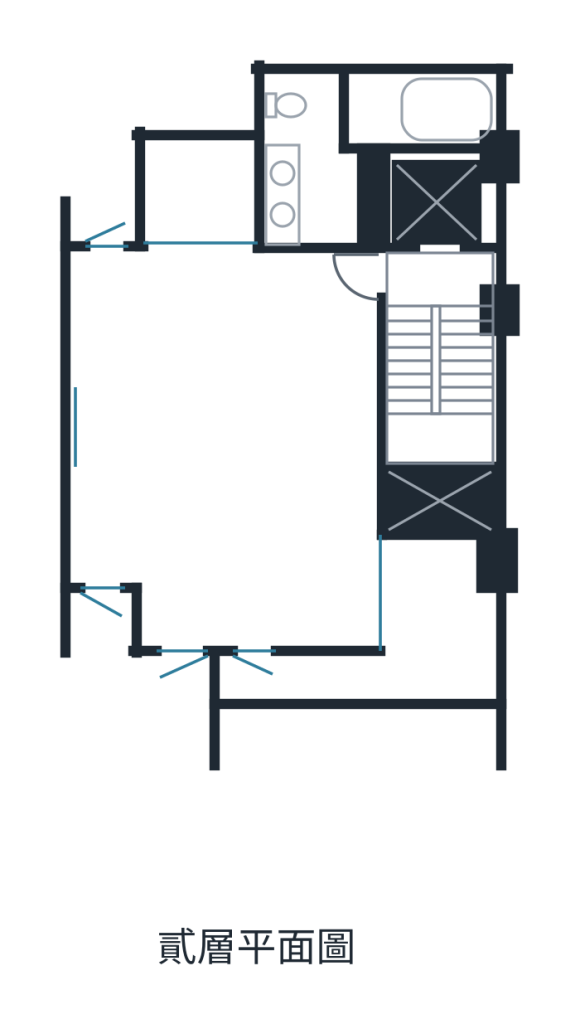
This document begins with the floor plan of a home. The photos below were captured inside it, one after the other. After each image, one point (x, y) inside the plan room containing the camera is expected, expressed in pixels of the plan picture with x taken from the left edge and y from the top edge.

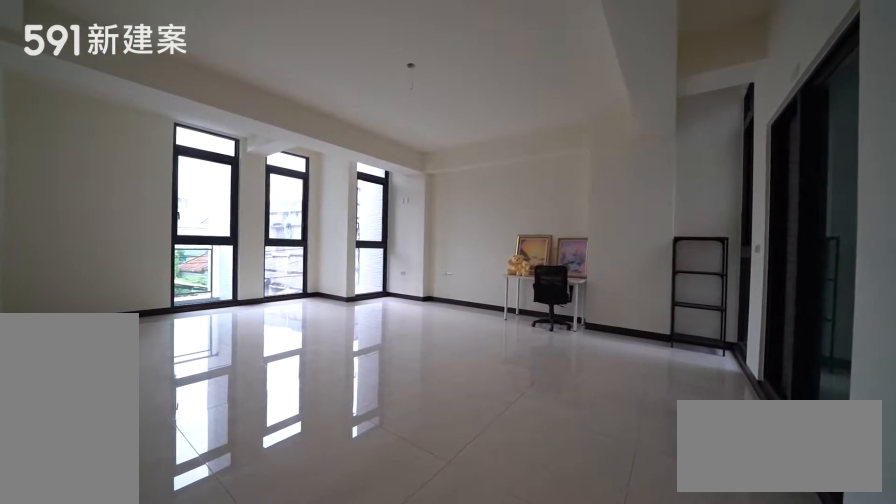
(225, 440)
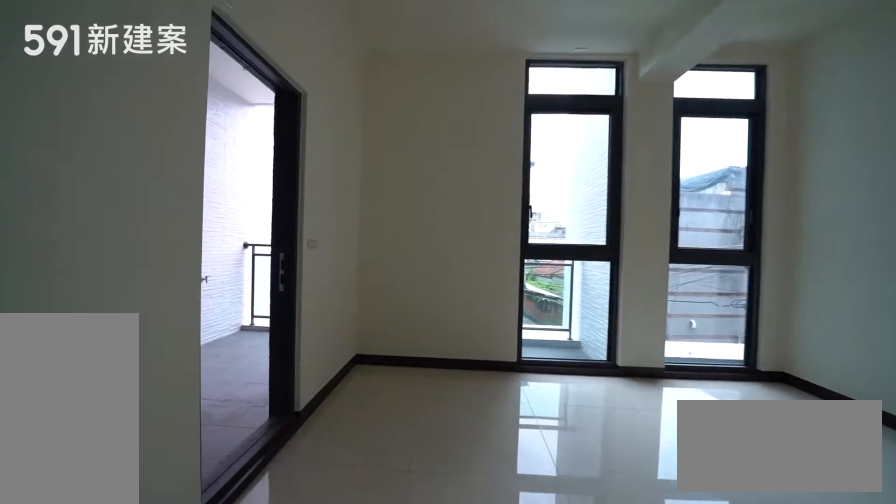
(225, 440)
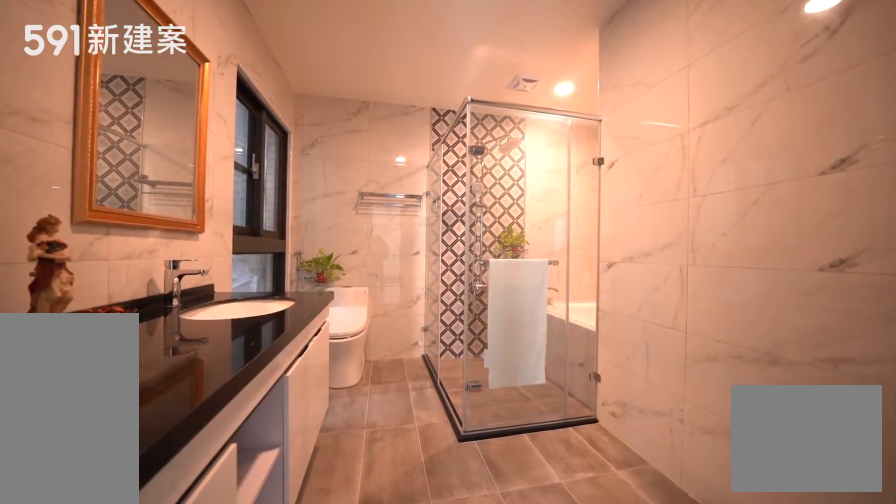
(366, 135)
